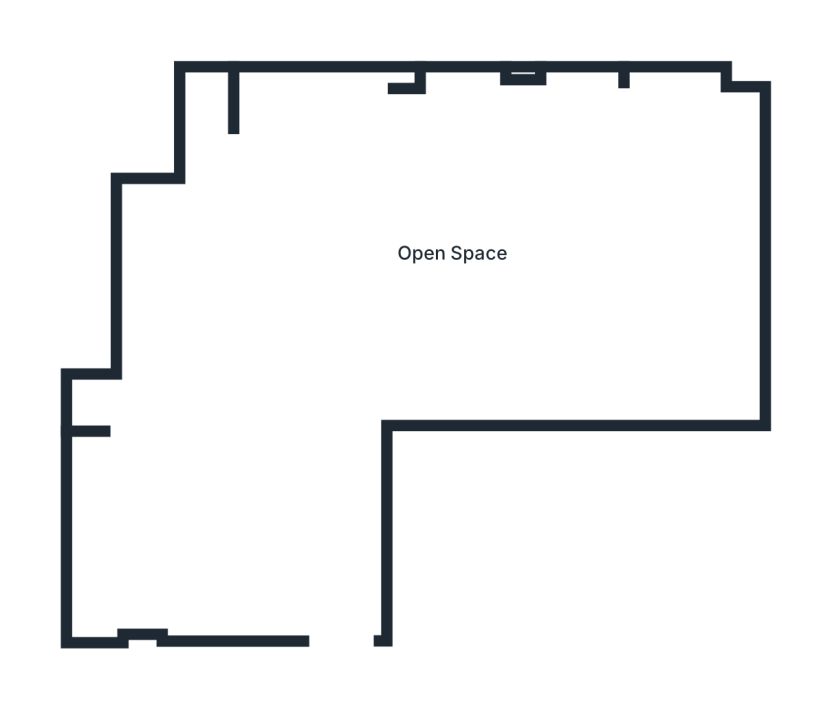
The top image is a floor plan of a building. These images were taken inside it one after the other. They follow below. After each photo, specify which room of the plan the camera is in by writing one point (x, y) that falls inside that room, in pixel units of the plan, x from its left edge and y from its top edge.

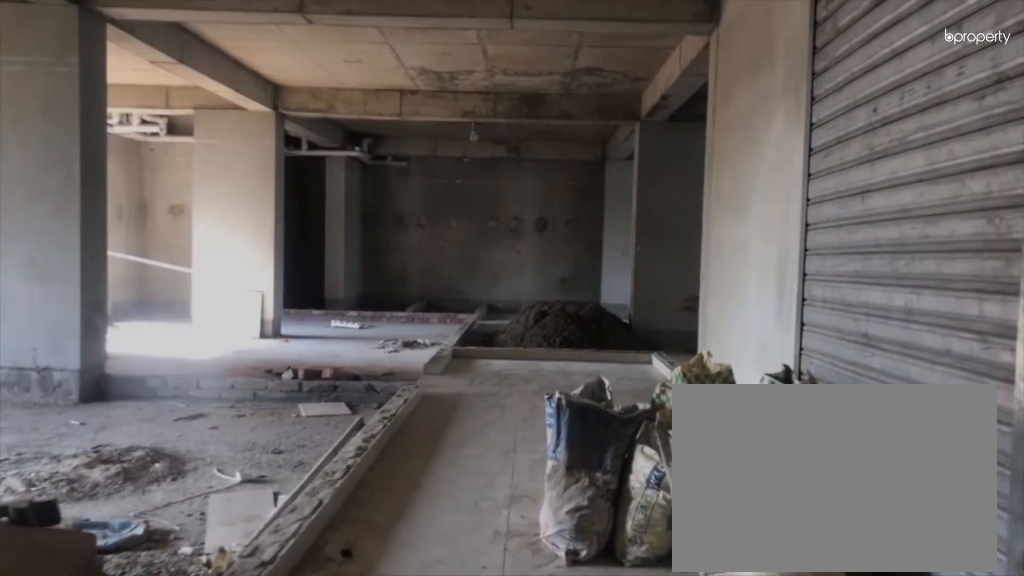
(316, 570)
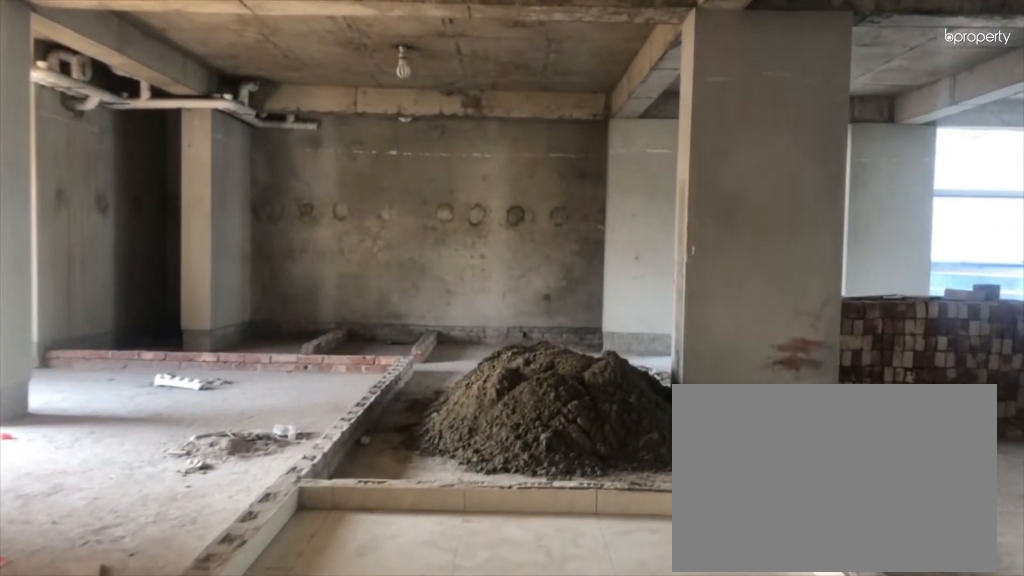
(336, 385)
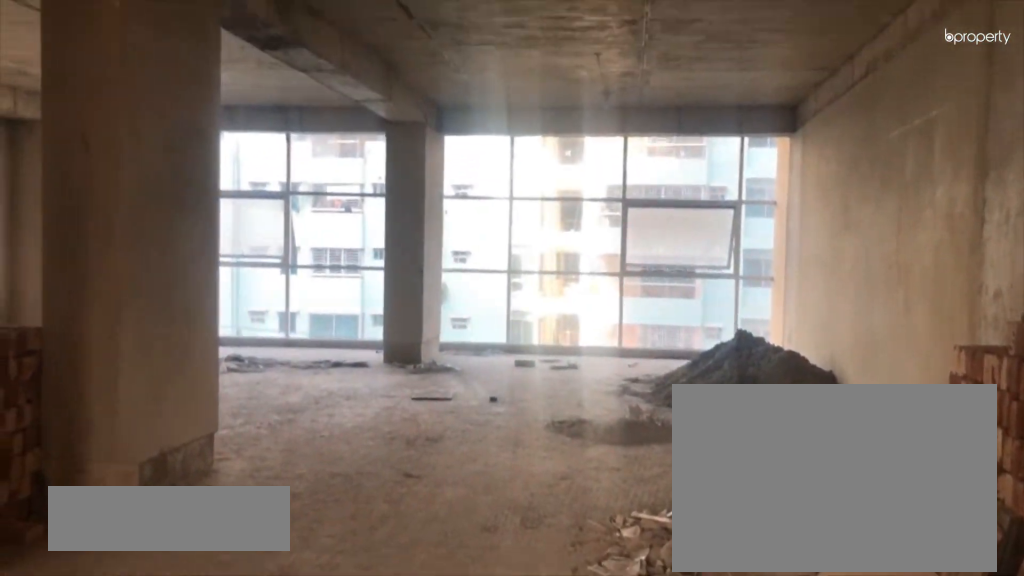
(391, 245)
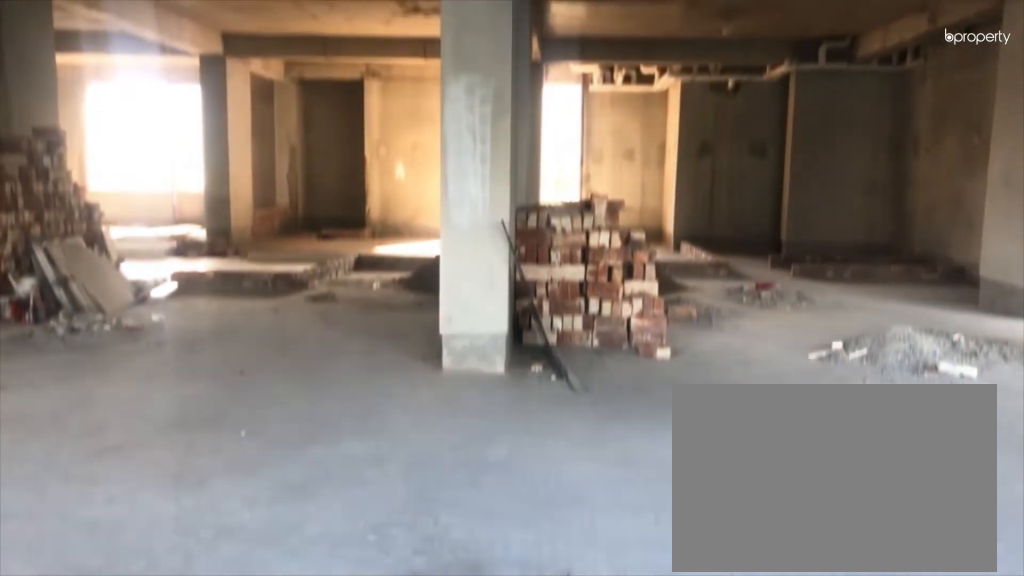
(391, 245)
